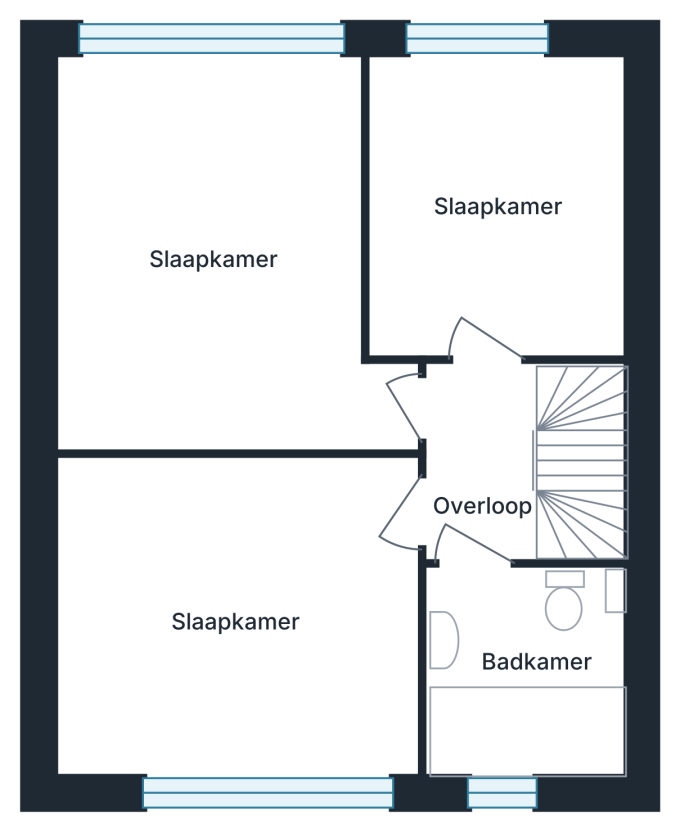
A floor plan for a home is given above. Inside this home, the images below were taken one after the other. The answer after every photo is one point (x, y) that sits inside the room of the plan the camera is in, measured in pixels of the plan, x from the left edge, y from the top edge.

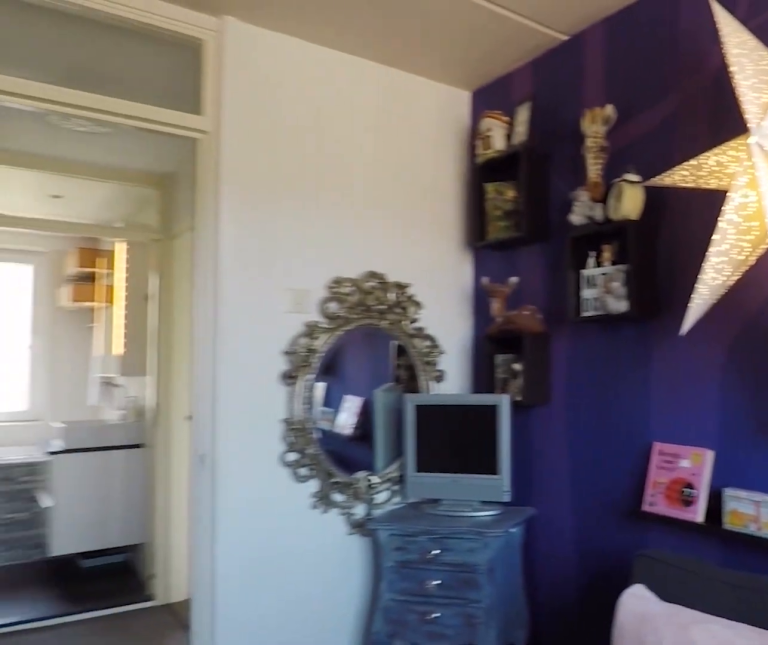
(497, 203)
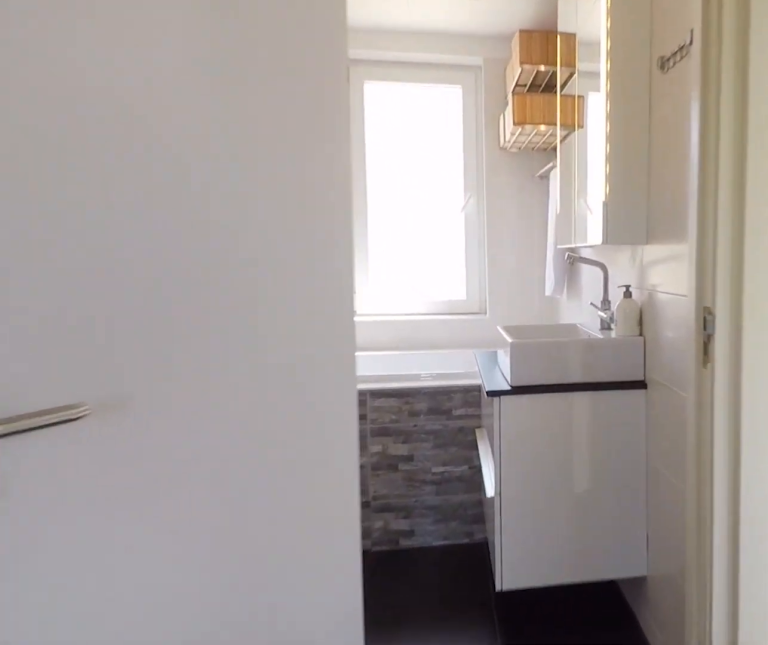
(480, 461)
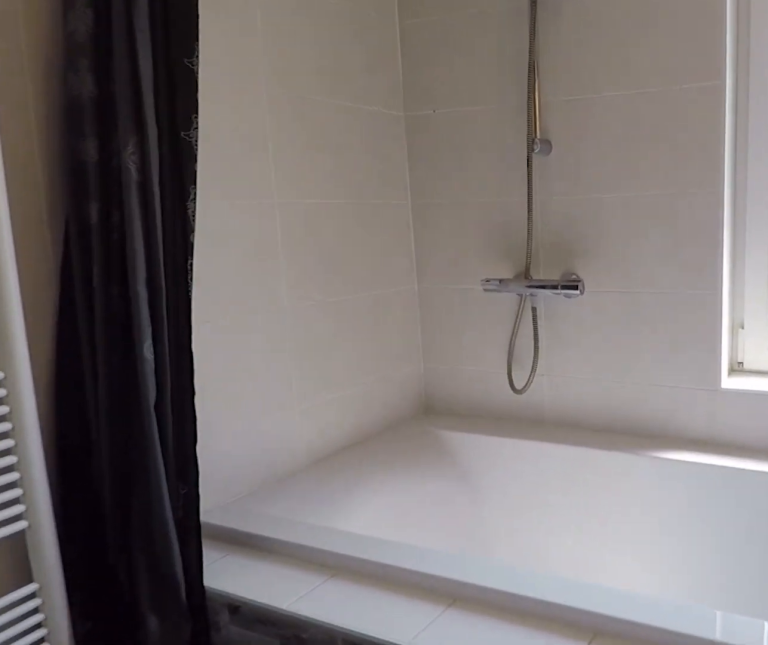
(526, 674)
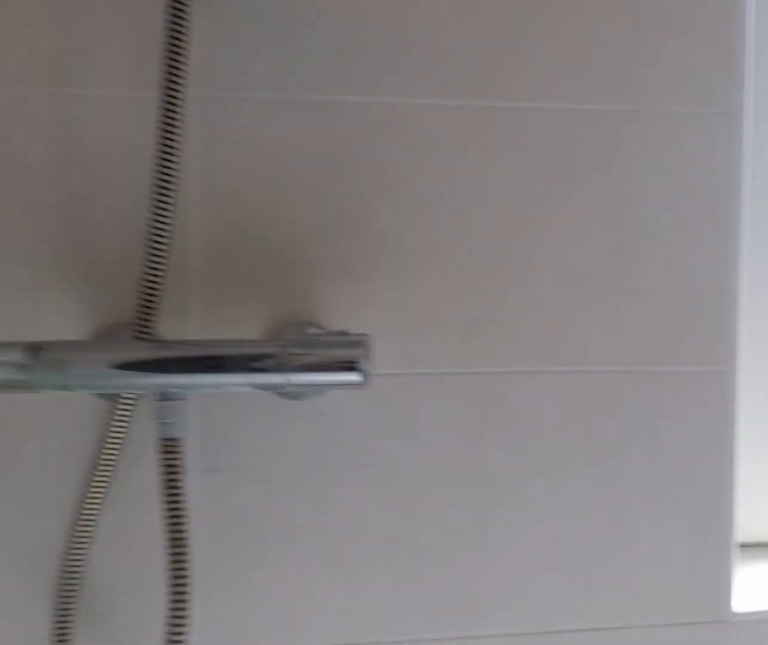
(526, 674)
